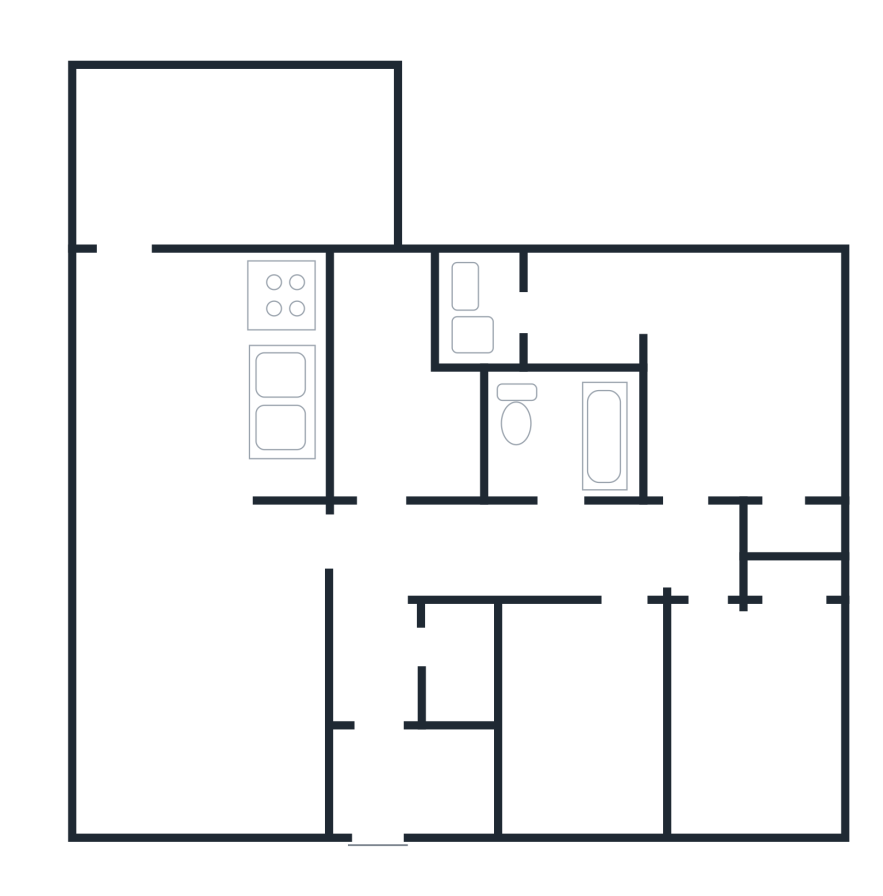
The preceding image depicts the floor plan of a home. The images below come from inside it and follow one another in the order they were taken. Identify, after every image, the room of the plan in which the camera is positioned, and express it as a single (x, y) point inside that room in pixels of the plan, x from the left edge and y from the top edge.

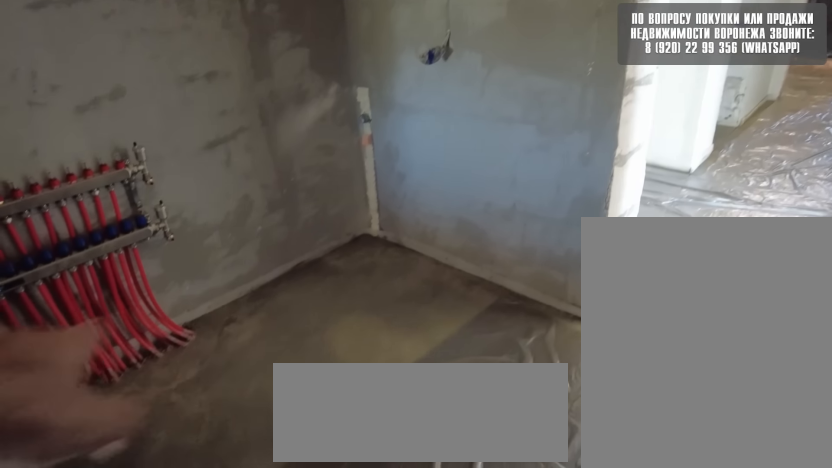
(415, 438)
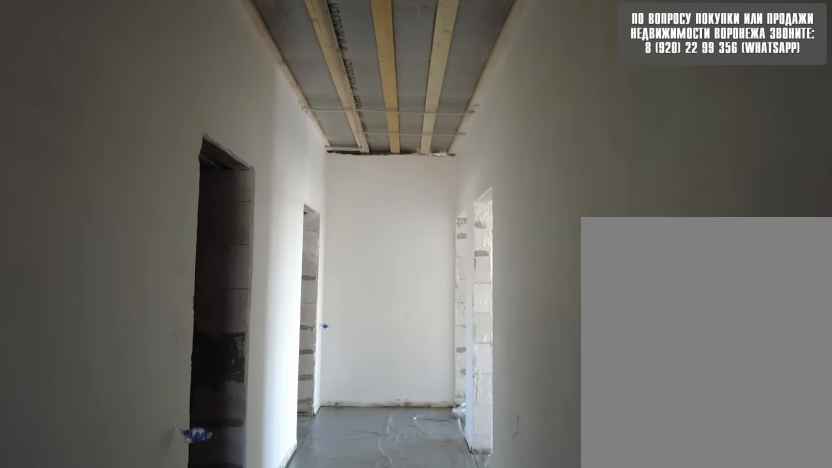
(393, 576)
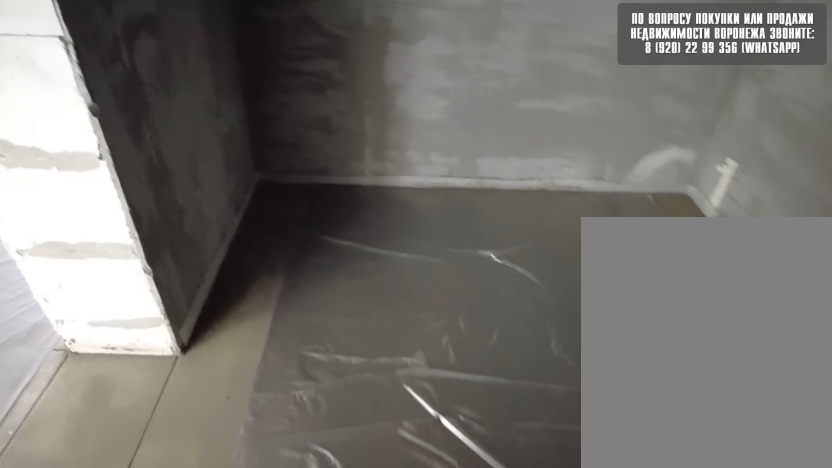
(586, 580)
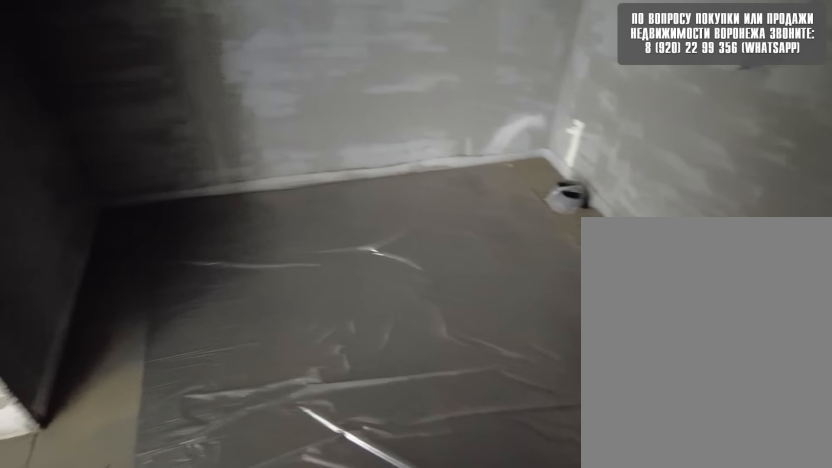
(587, 580)
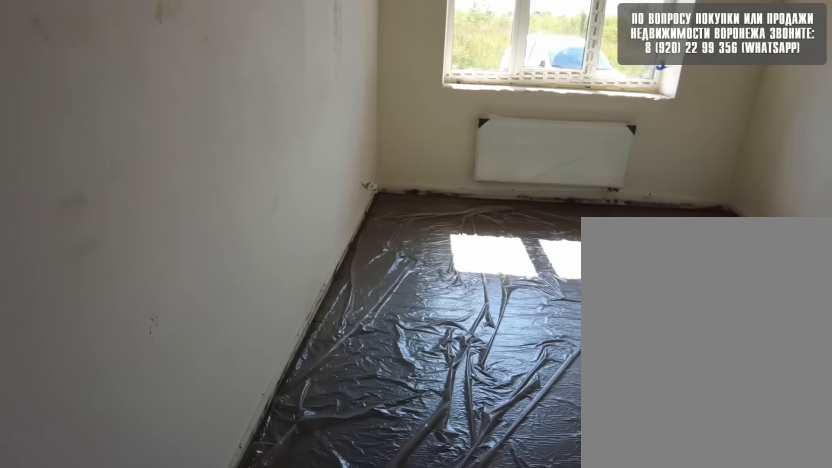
(597, 632)
